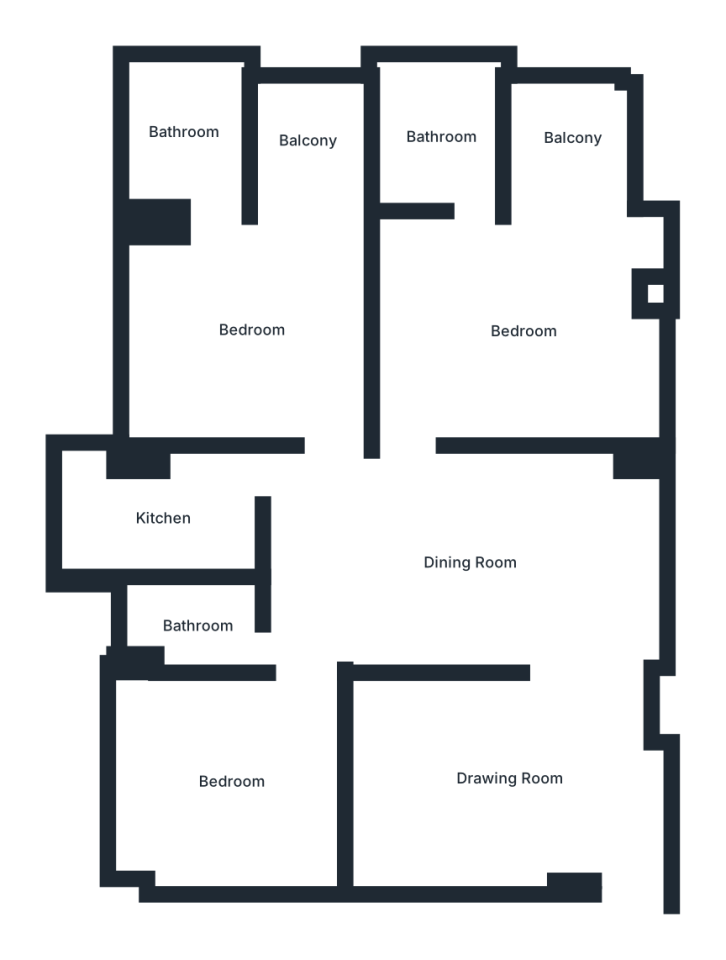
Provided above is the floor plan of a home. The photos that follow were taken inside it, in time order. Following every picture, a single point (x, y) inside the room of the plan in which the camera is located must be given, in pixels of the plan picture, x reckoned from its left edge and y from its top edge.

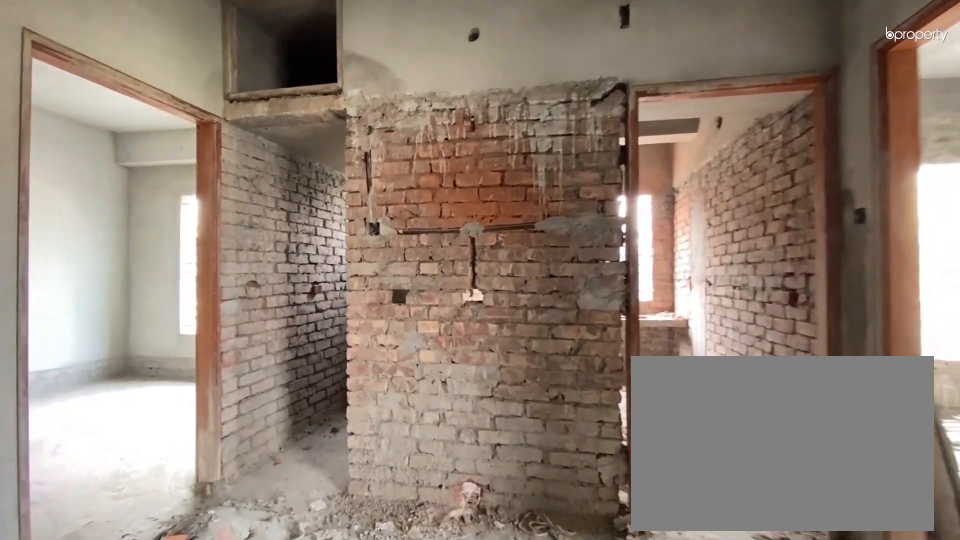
(472, 562)
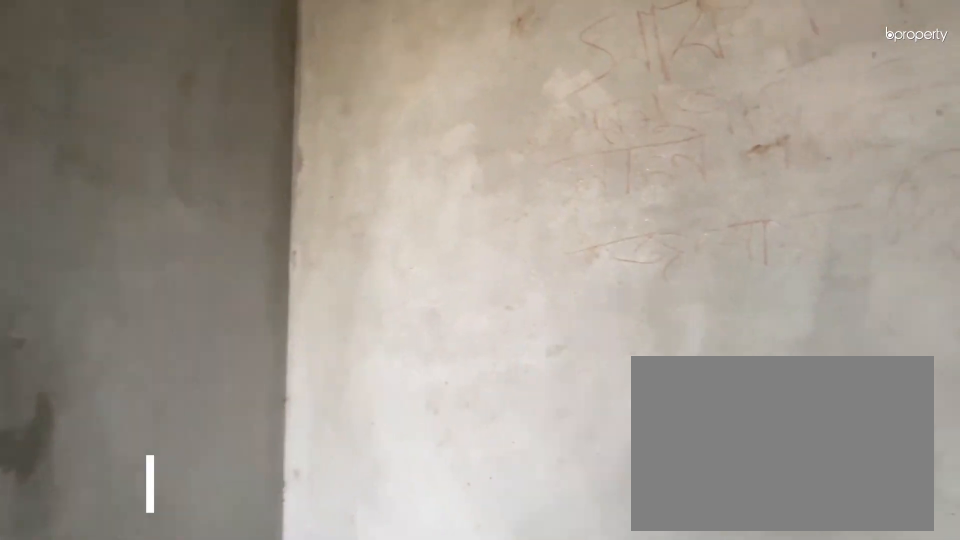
(525, 331)
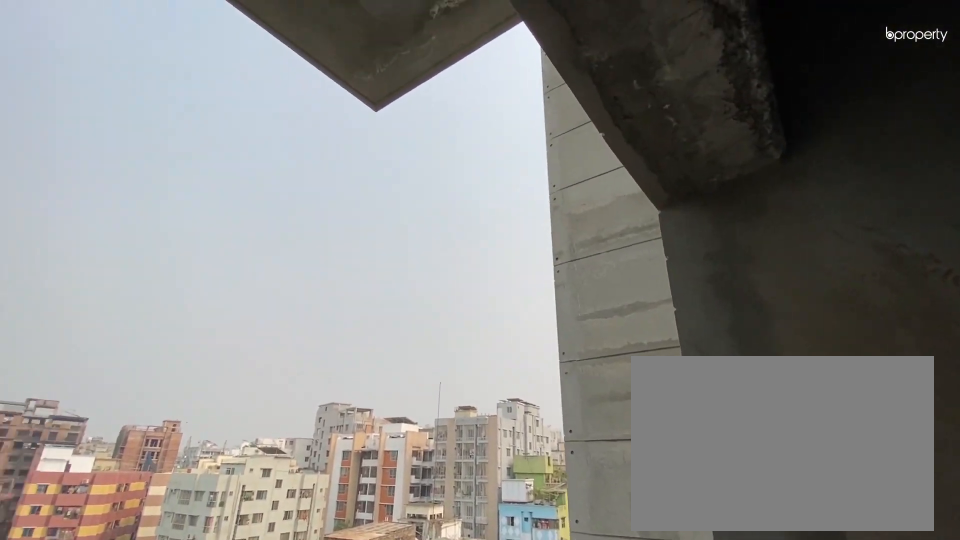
(573, 138)
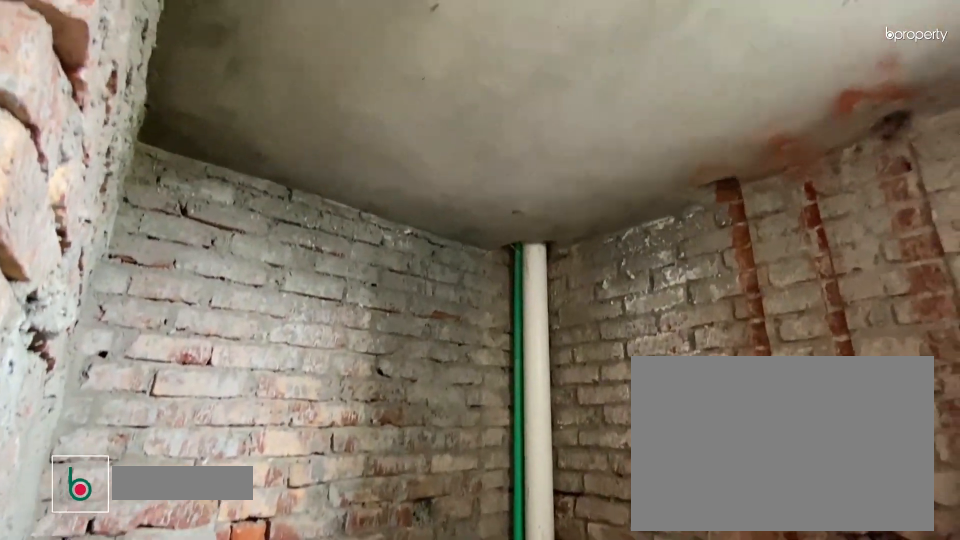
(437, 135)
